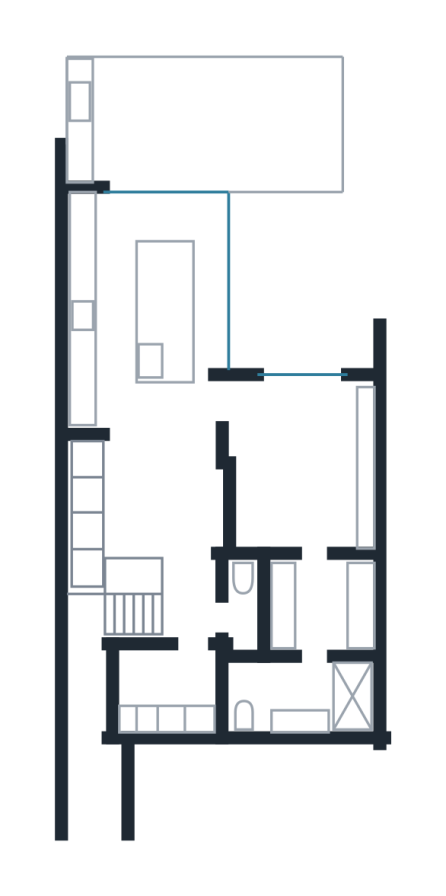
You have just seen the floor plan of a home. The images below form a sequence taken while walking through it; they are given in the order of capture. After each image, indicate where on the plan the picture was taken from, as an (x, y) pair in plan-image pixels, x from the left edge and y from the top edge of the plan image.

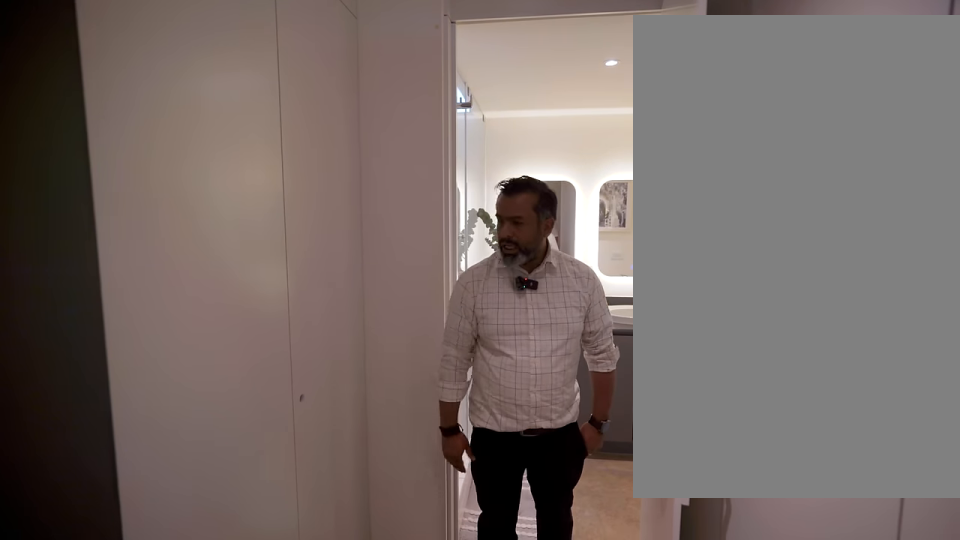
(310, 573)
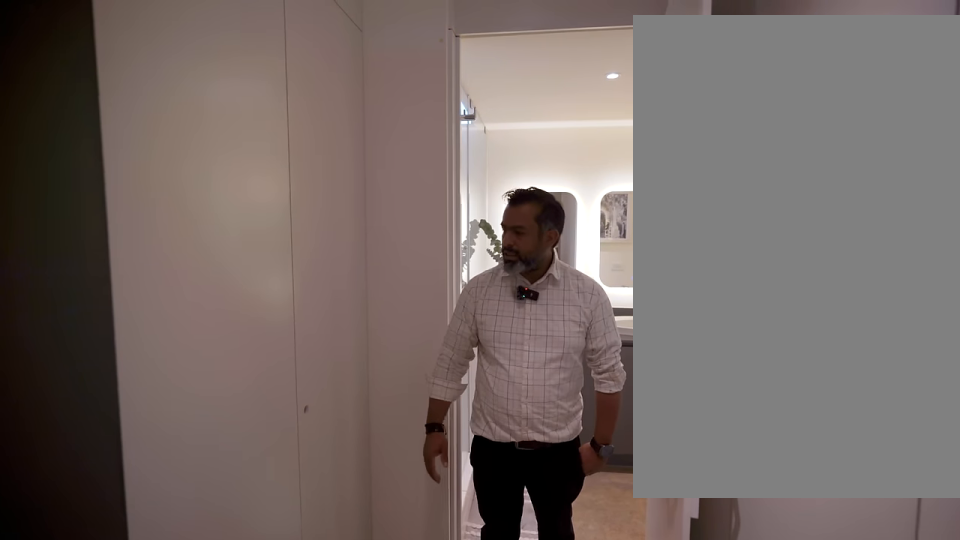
(312, 575)
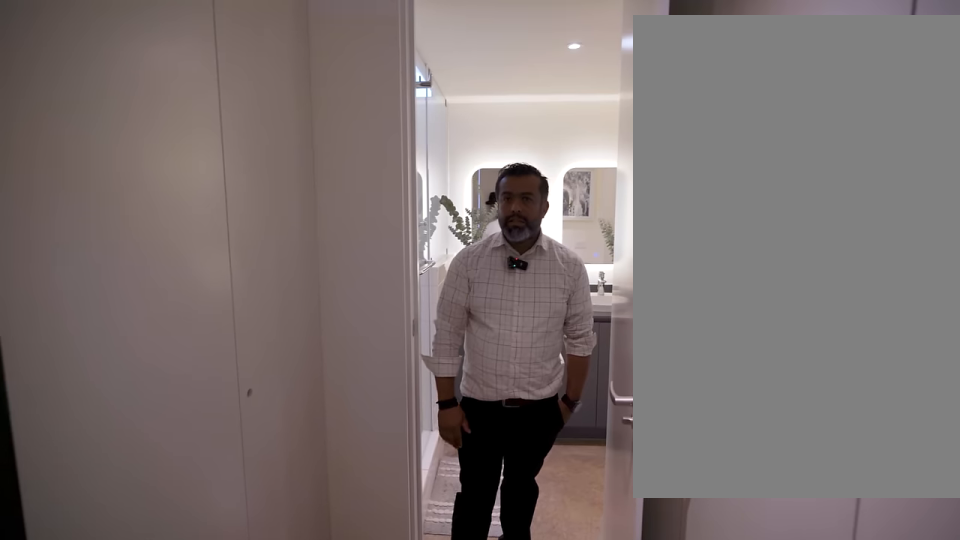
(313, 583)
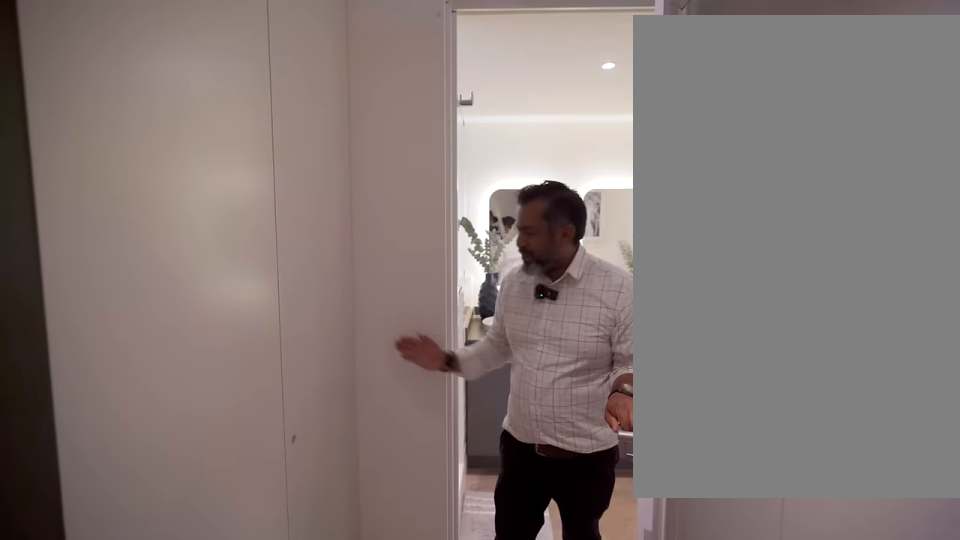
(313, 580)
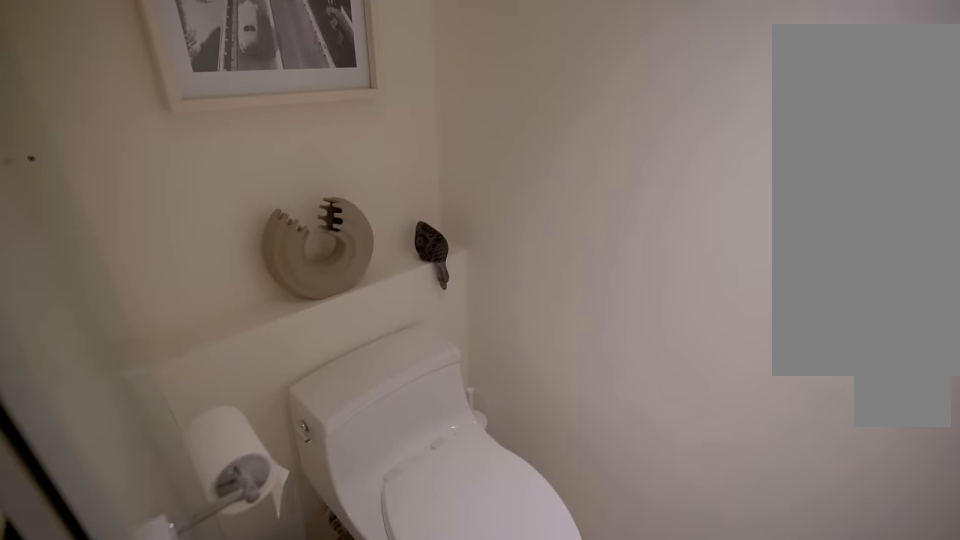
(307, 677)
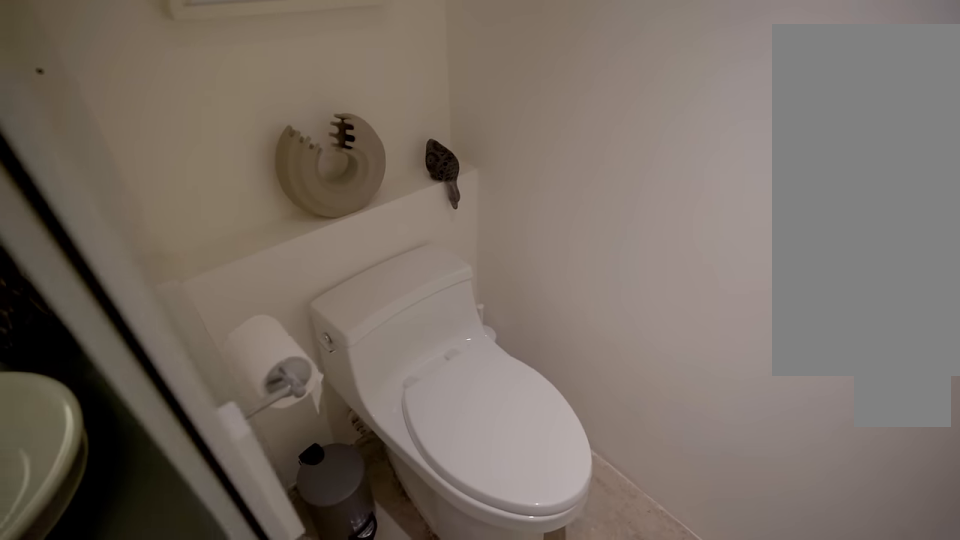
(307, 676)
